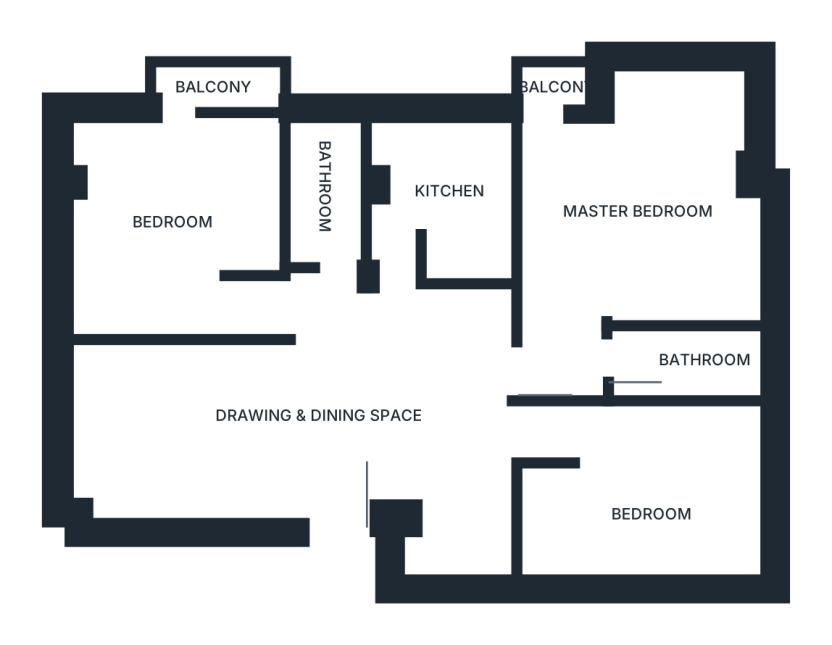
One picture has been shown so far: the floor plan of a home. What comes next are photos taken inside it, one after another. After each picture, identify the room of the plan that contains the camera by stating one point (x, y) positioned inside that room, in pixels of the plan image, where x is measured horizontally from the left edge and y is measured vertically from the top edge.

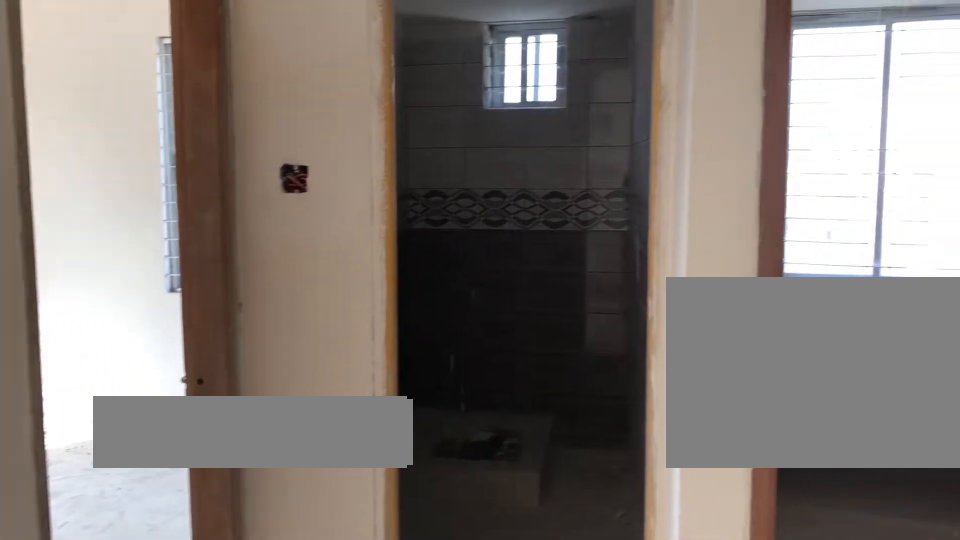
(290, 460)
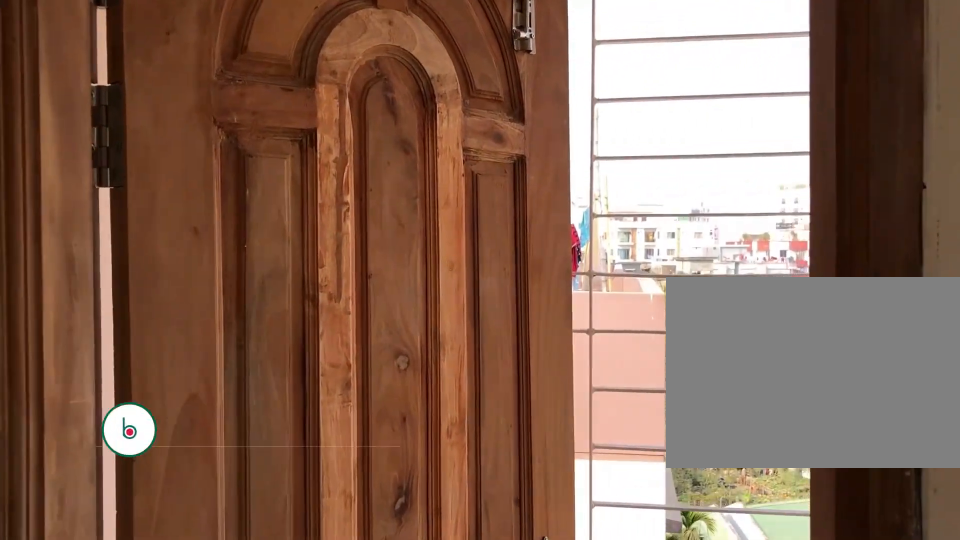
(205, 180)
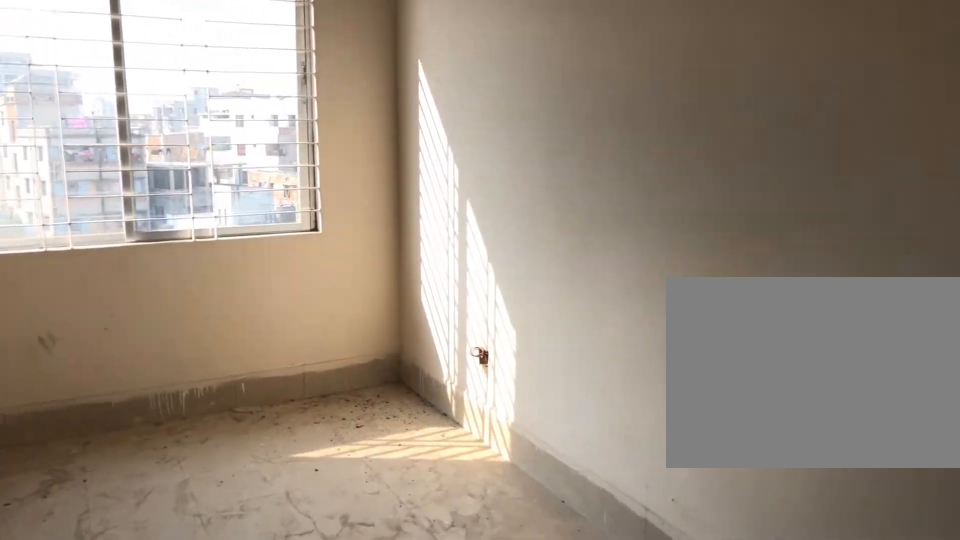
(658, 494)
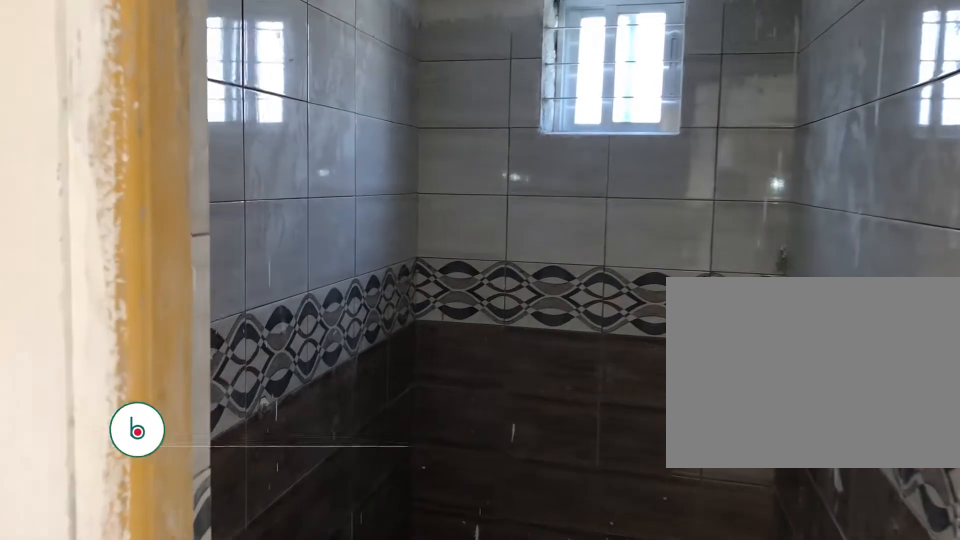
(330, 198)
